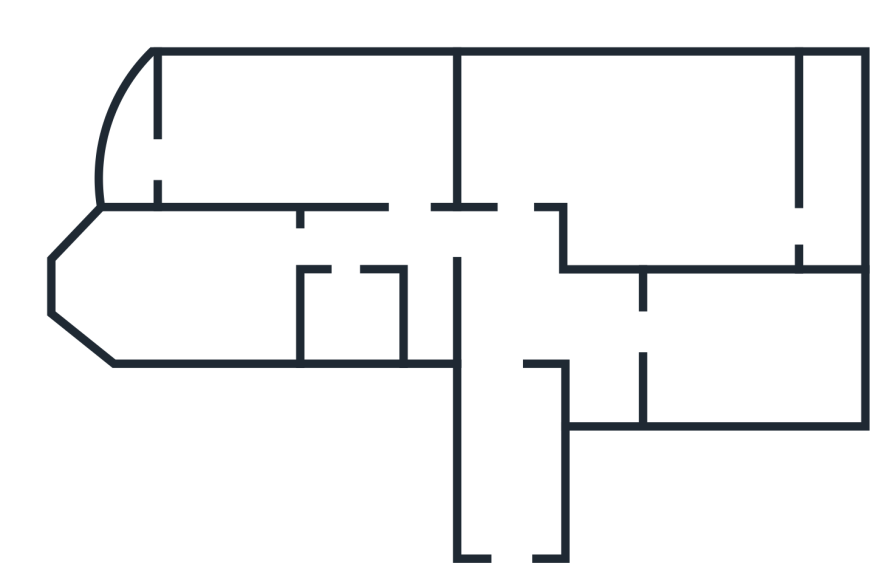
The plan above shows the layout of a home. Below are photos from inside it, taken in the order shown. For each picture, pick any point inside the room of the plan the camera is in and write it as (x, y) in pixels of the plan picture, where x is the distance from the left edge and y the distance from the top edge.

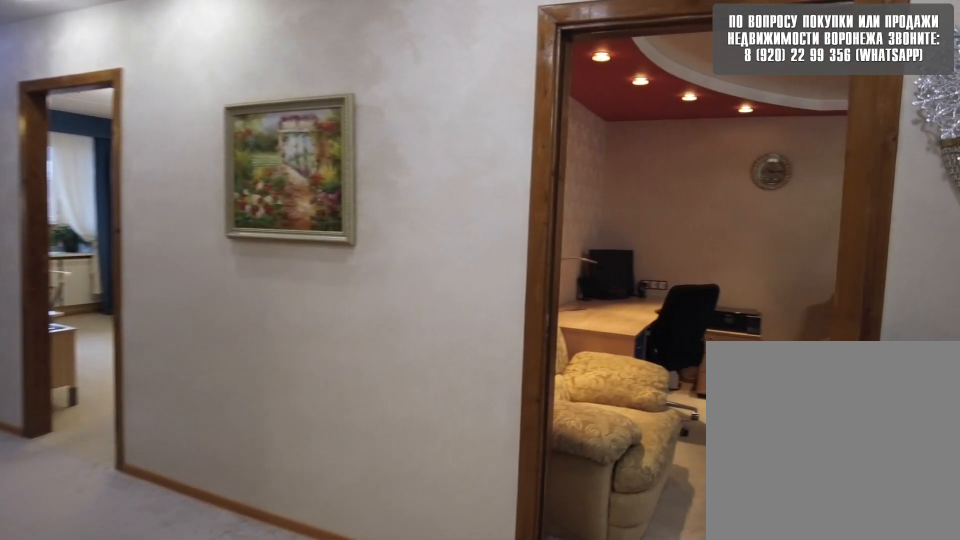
(526, 320)
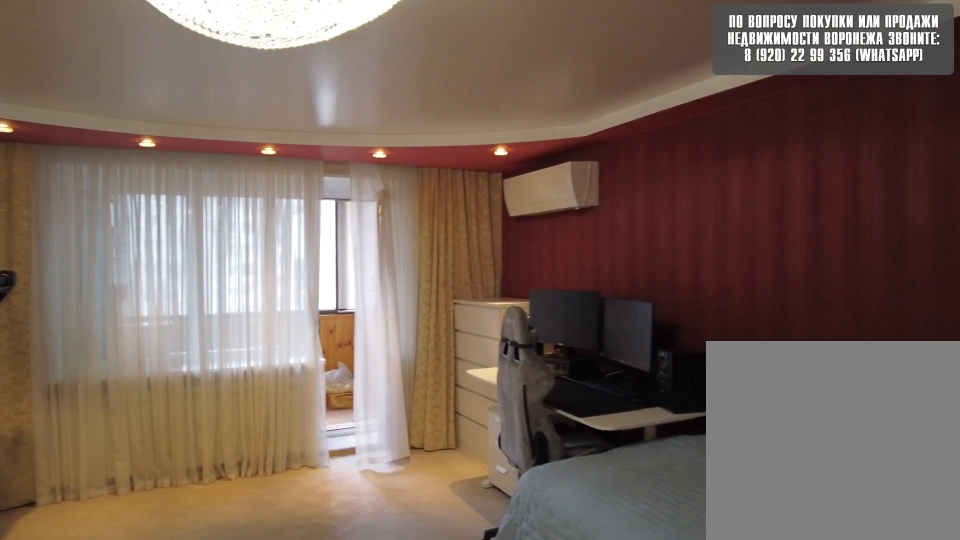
(583, 145)
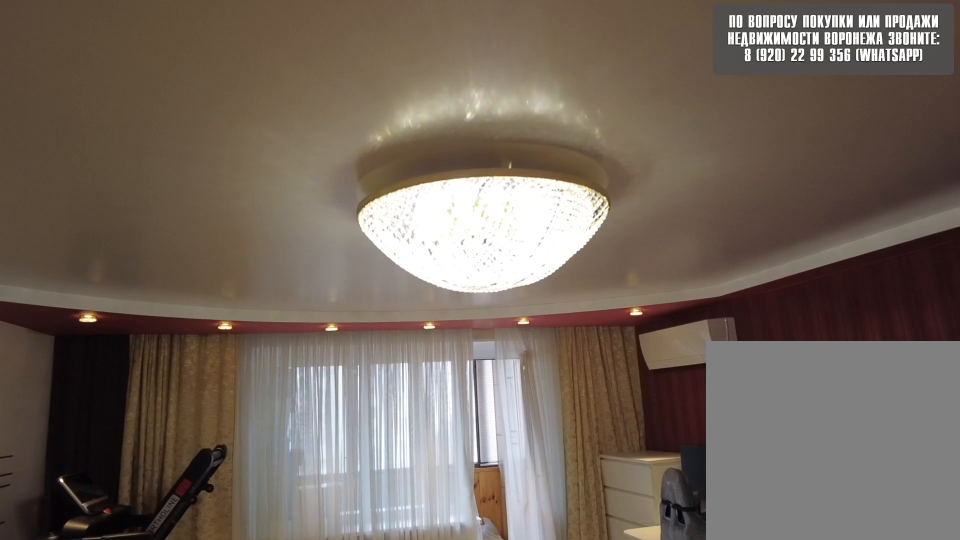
(583, 145)
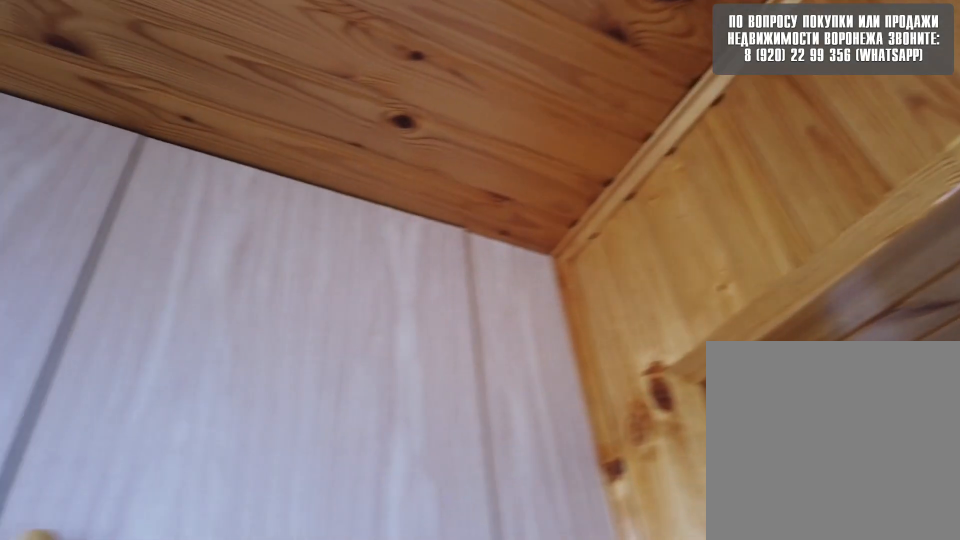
(850, 218)
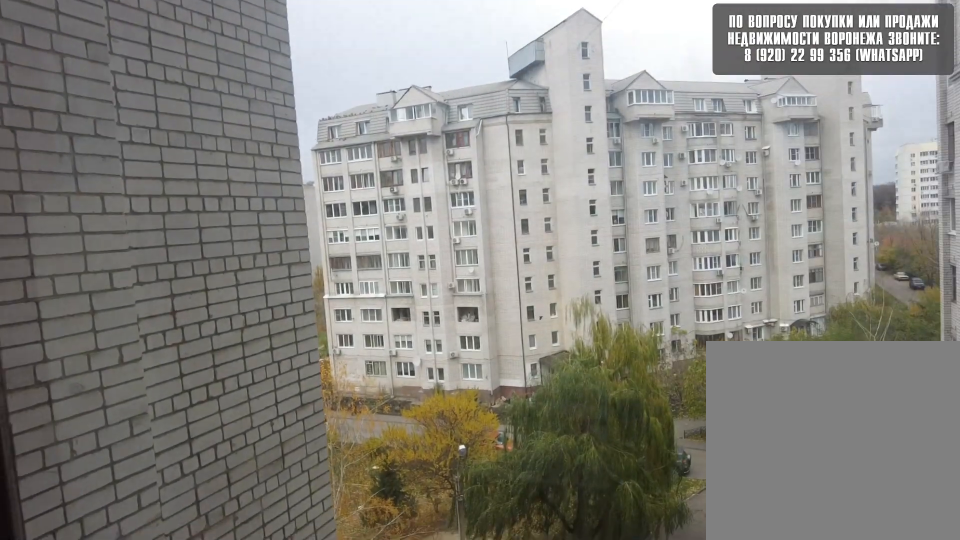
(850, 218)
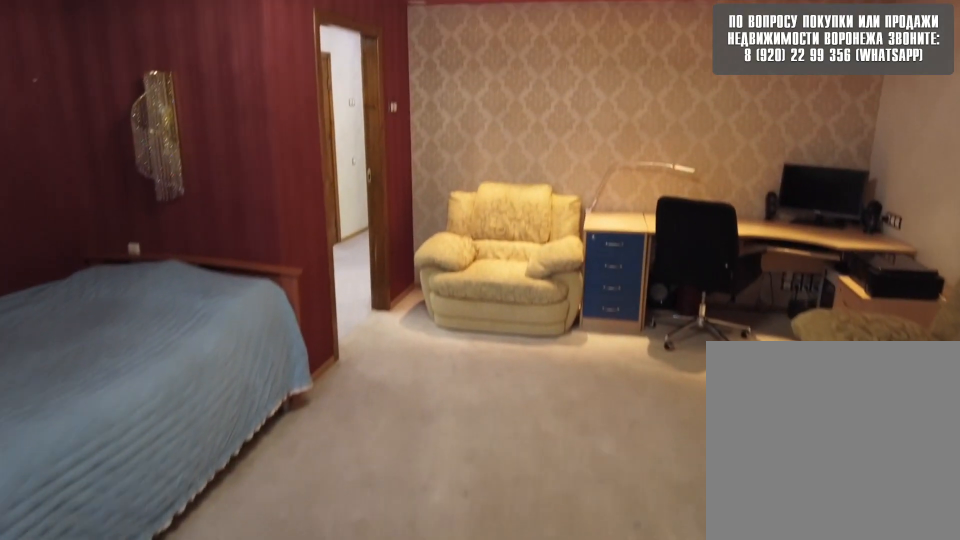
(707, 212)
